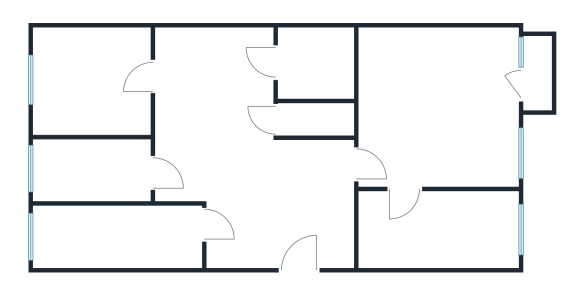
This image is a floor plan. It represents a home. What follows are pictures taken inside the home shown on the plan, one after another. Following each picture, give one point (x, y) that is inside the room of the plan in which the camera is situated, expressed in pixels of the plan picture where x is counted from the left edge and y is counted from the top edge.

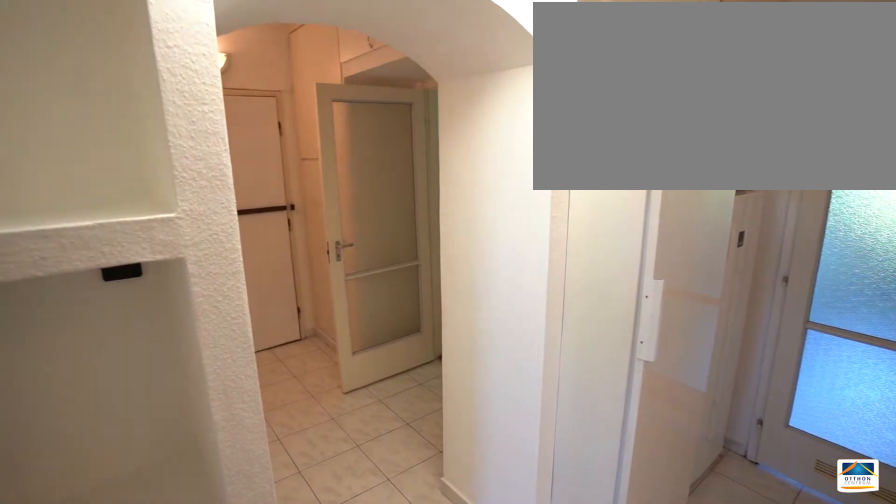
(264, 191)
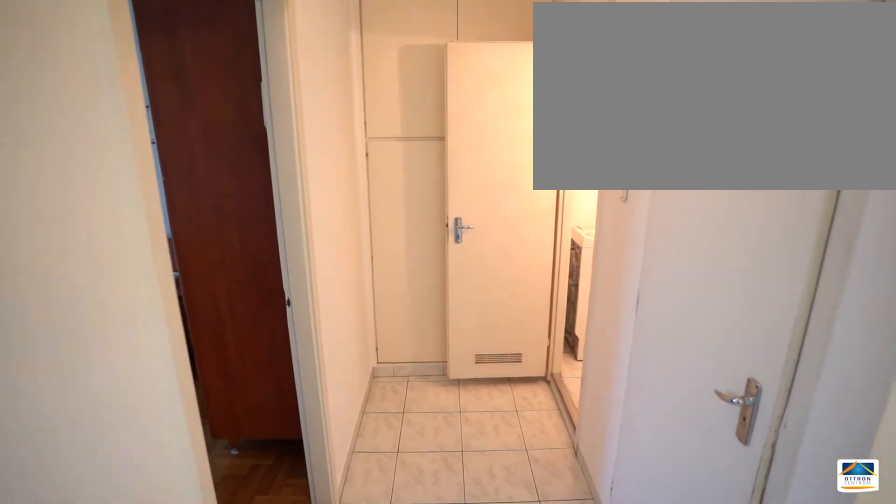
(264, 191)
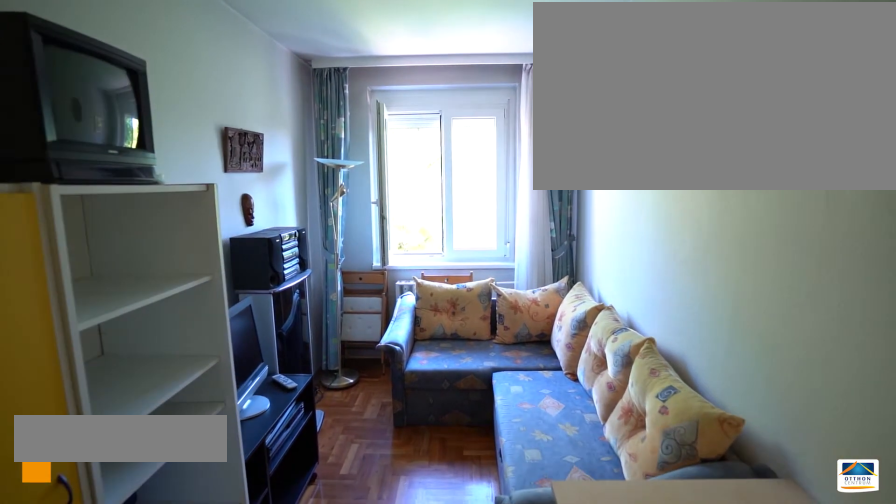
(106, 236)
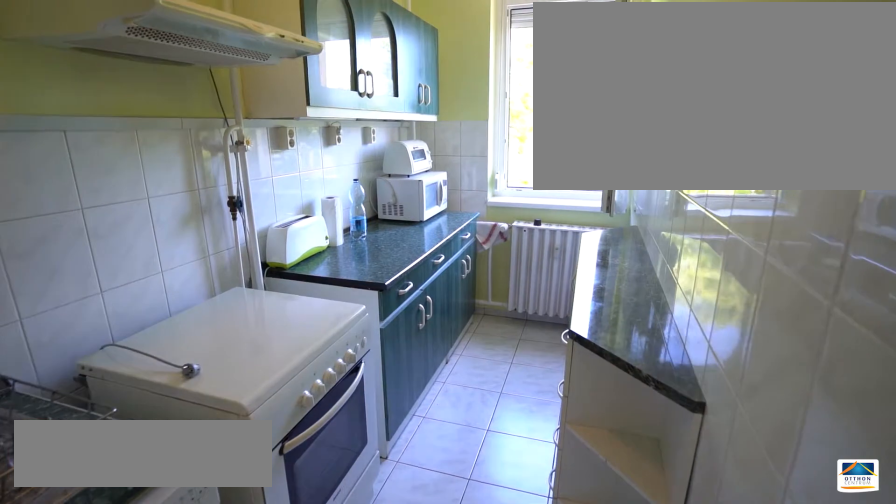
(97, 171)
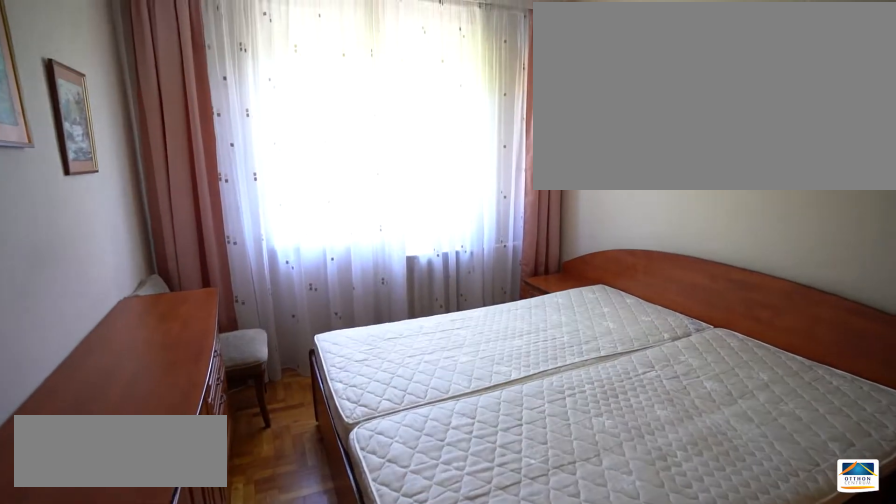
(84, 89)
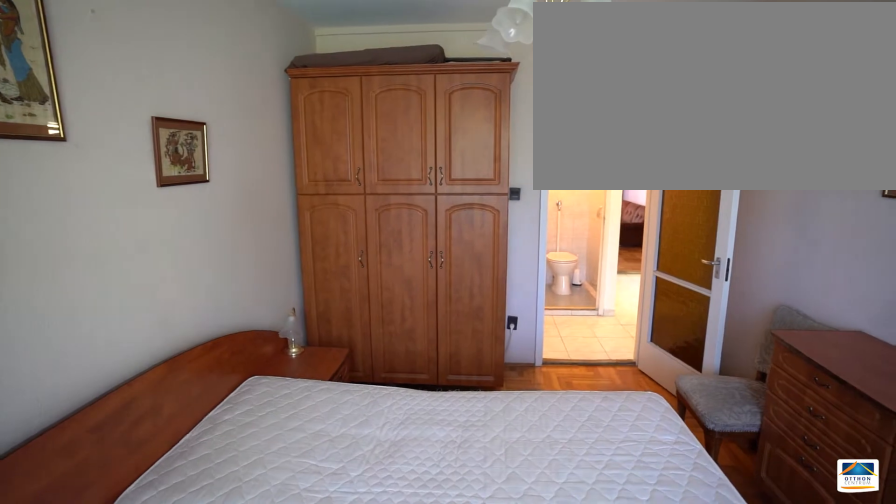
(84, 89)
